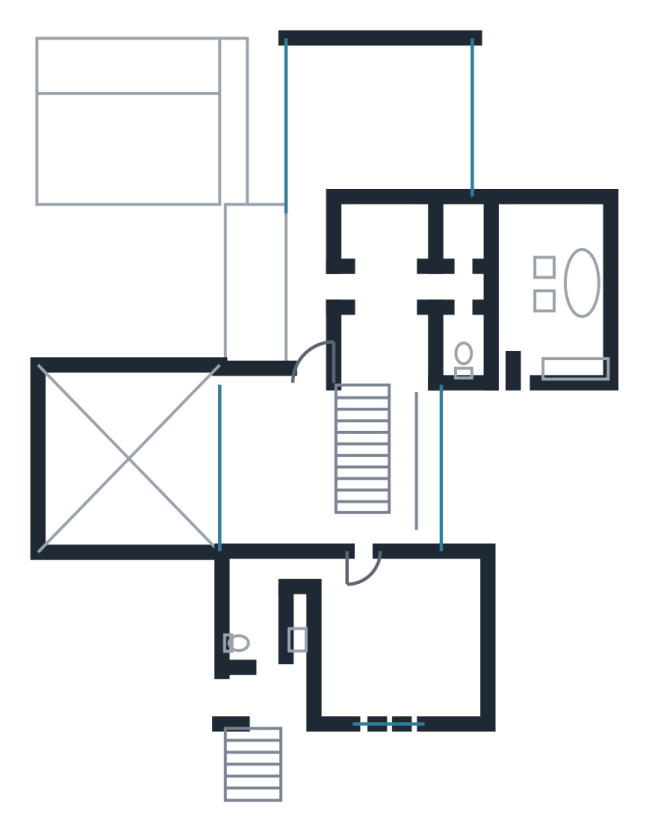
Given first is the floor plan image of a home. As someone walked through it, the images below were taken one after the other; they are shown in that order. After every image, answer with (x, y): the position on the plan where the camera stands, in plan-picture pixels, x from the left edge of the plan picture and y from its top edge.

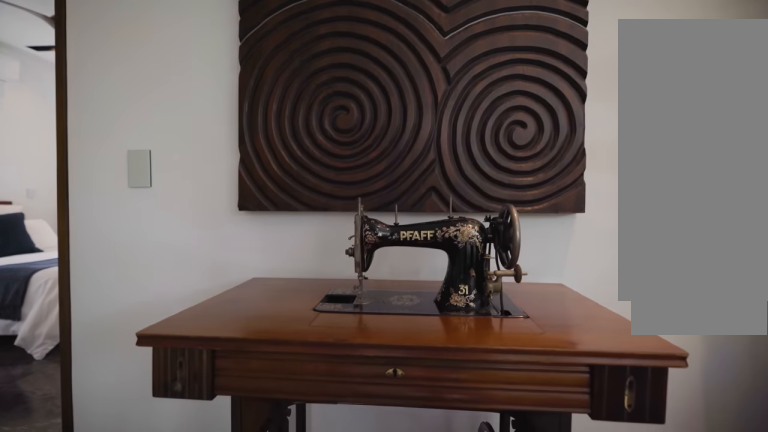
(287, 509)
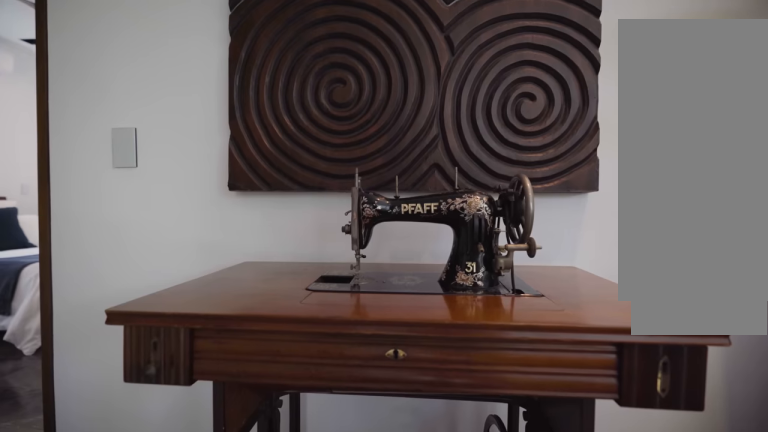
(288, 514)
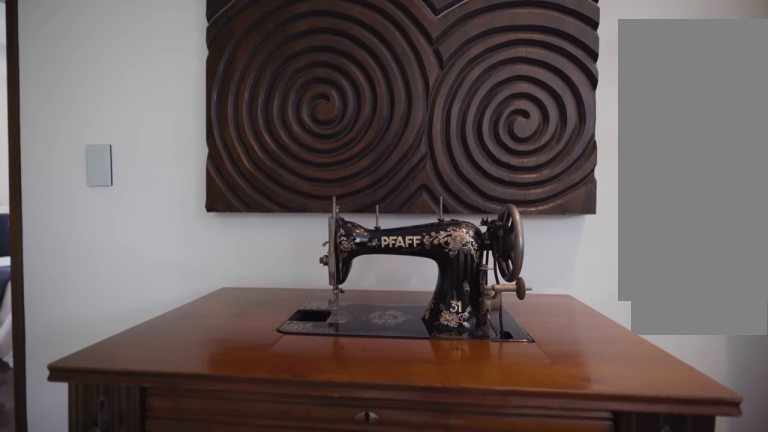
(288, 514)
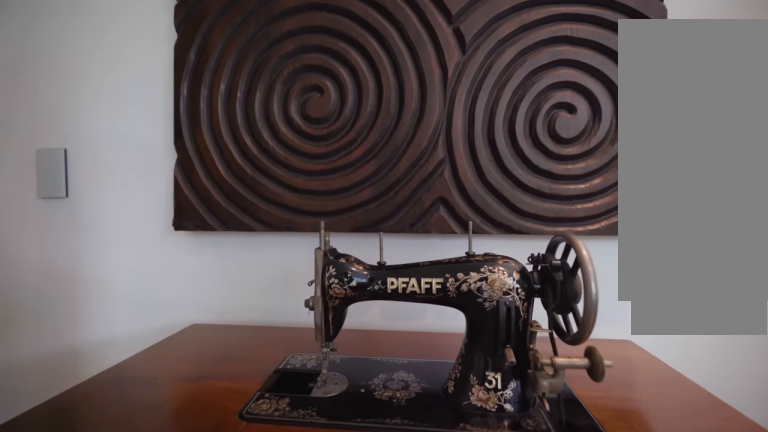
(288, 514)
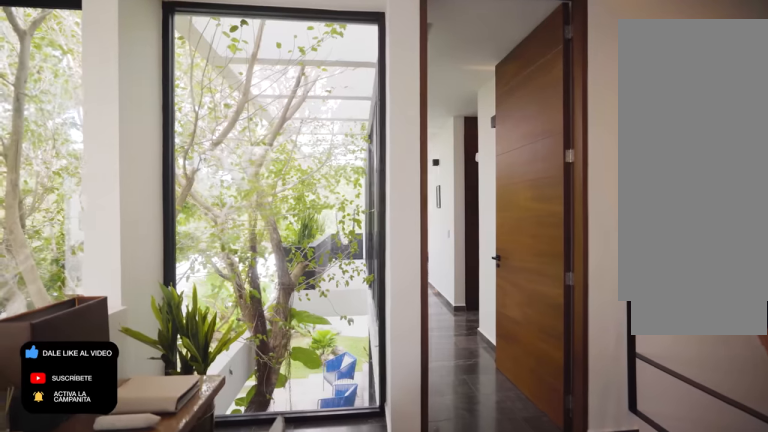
(270, 493)
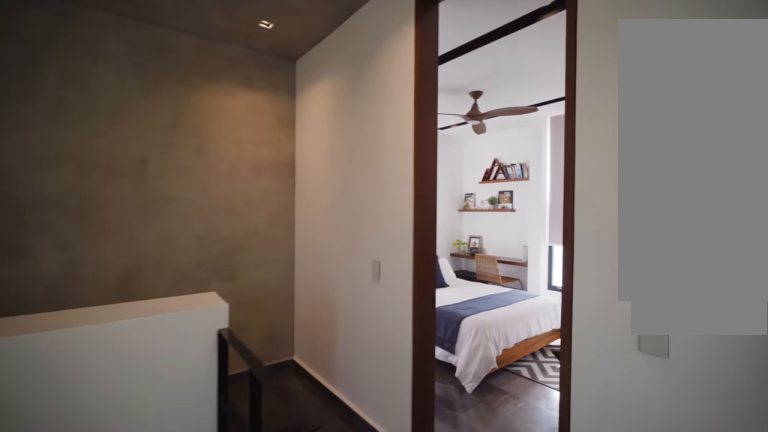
(272, 518)
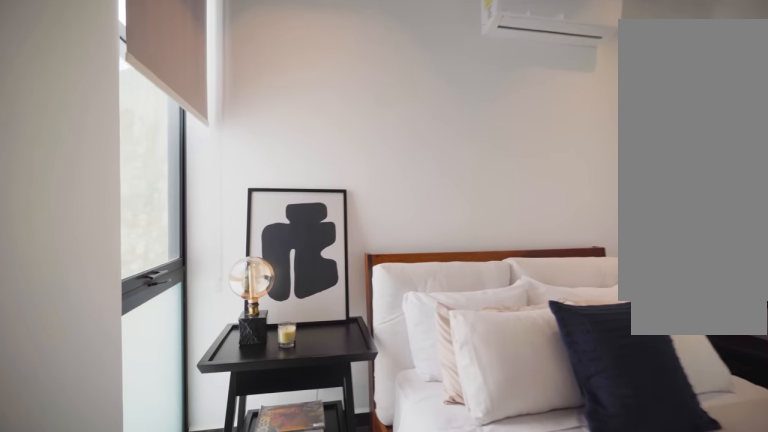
(379, 574)
